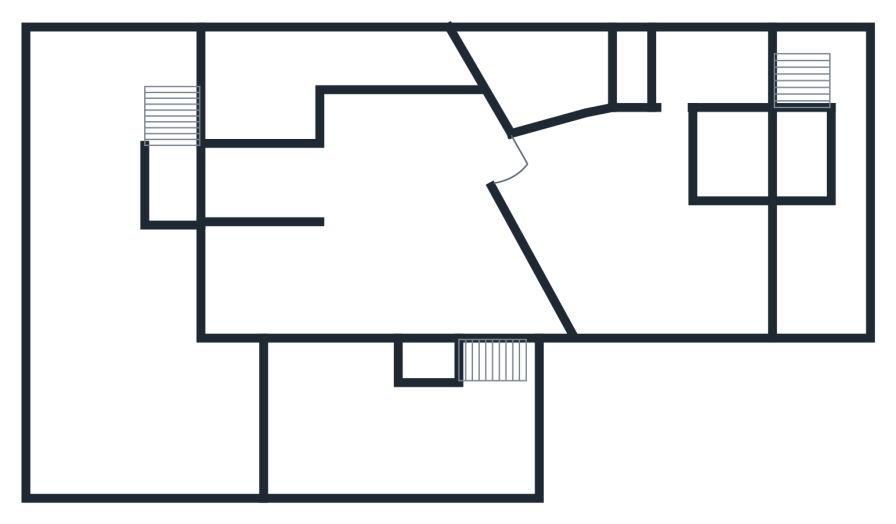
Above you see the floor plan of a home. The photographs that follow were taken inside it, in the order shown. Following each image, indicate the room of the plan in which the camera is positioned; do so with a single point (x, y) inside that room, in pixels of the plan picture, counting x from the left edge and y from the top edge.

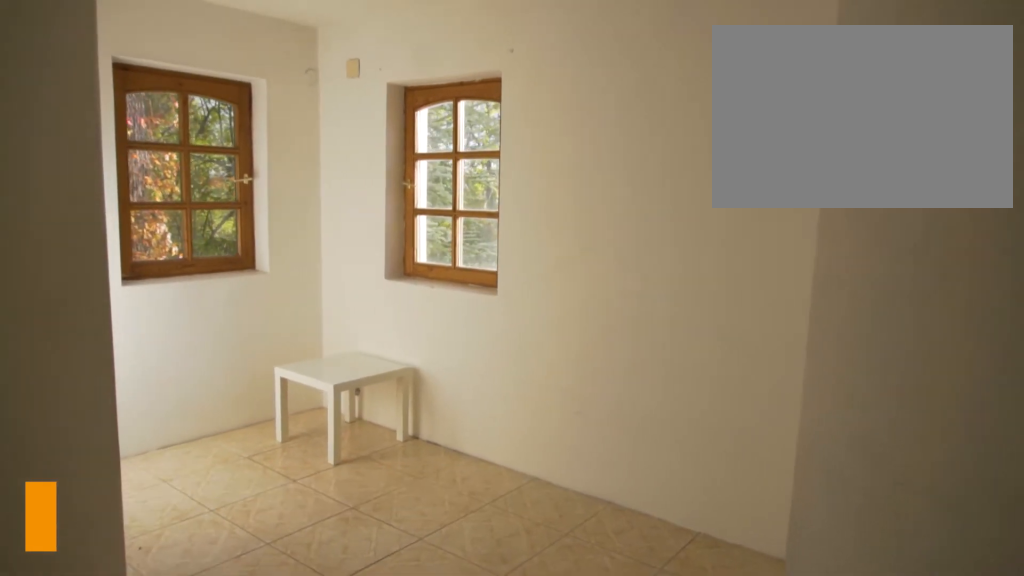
(612, 242)
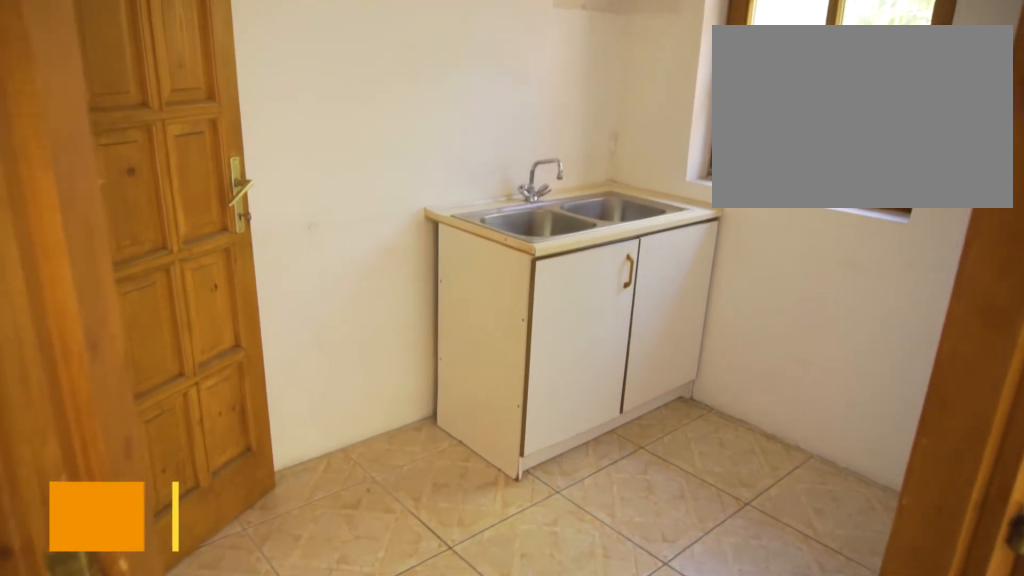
(709, 65)
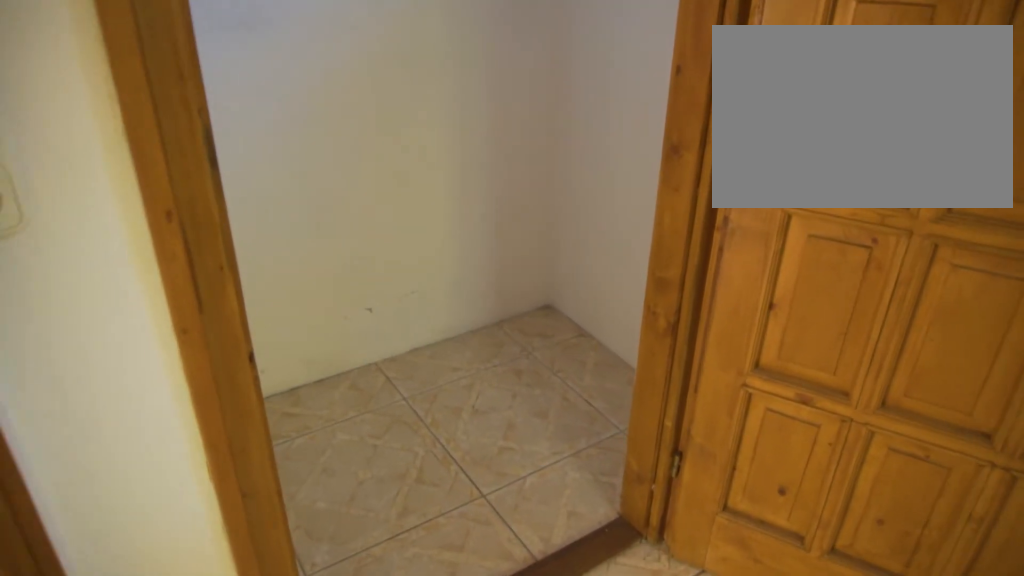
(709, 66)
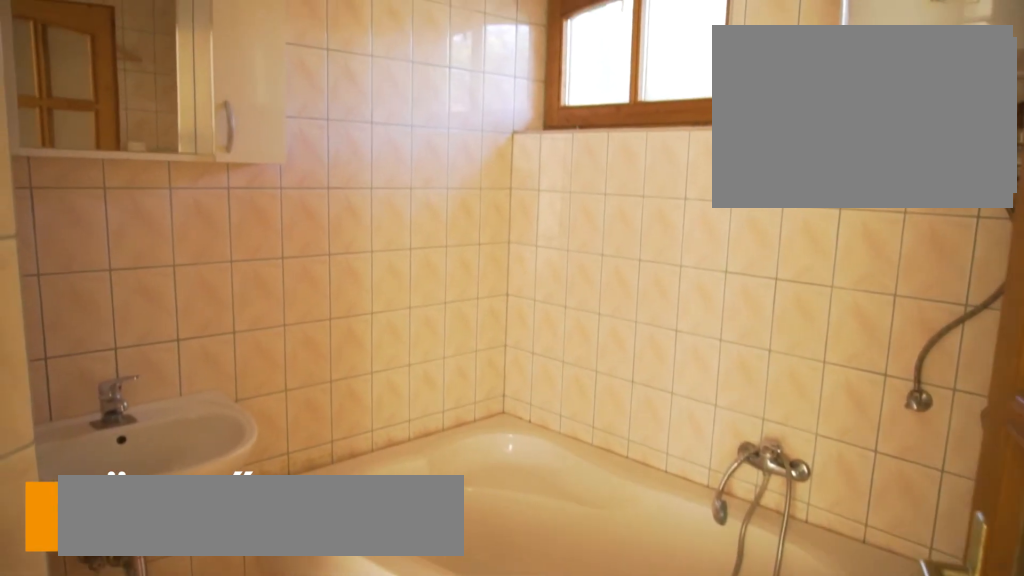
(548, 73)
